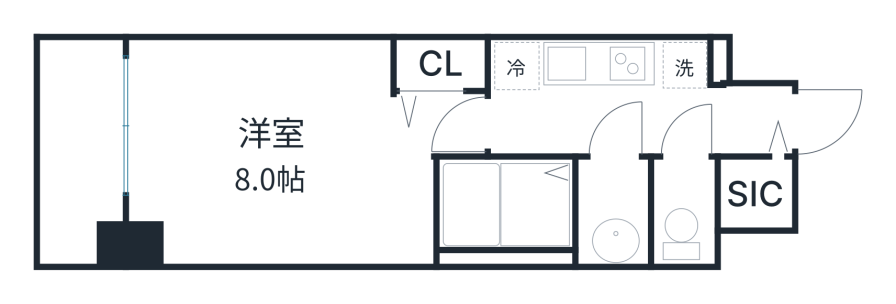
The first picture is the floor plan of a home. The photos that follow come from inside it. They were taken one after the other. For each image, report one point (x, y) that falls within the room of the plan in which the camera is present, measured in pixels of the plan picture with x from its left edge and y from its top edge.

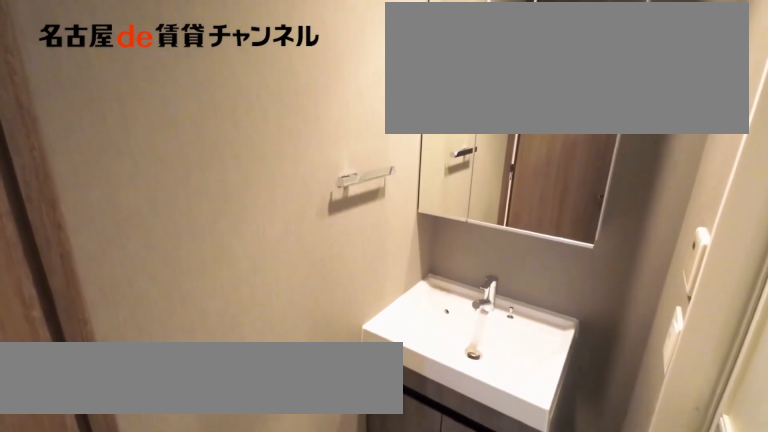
(612, 209)
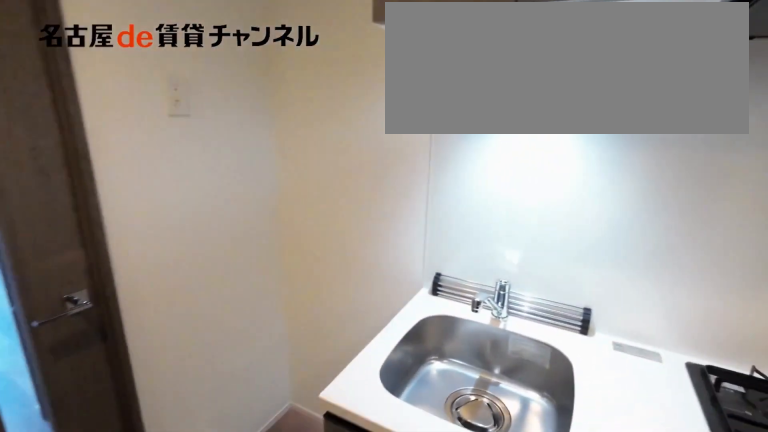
(604, 123)
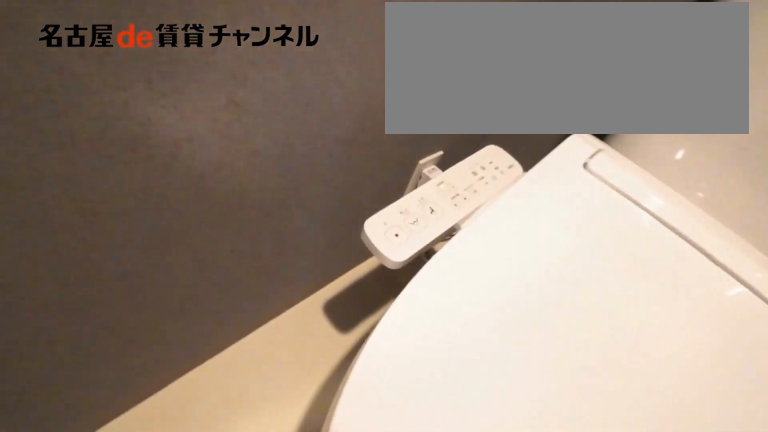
(682, 211)
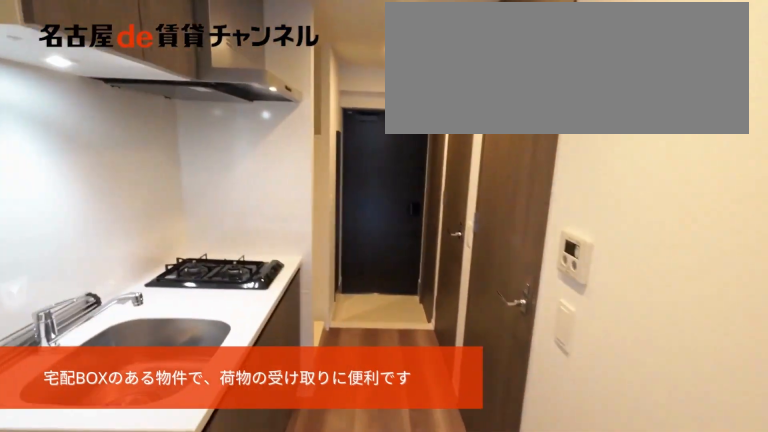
(644, 118)
